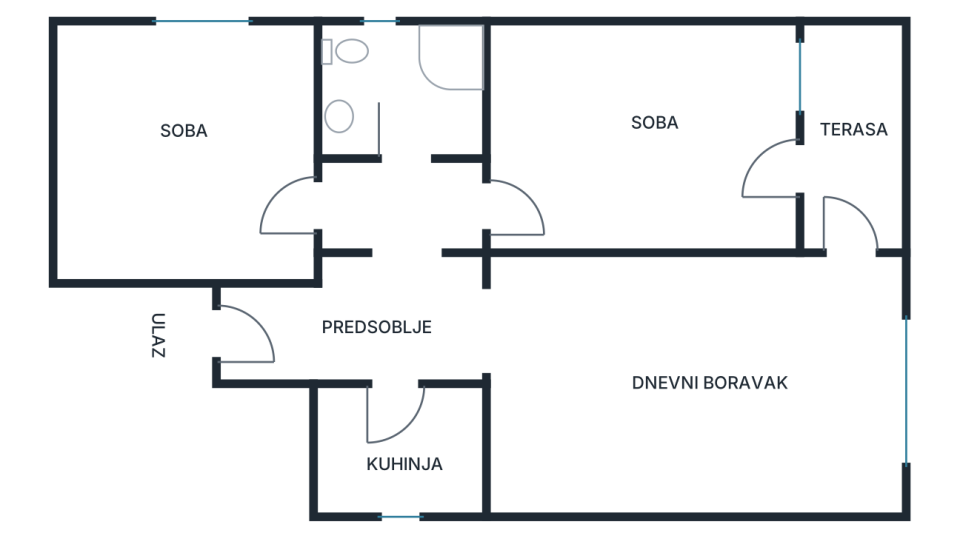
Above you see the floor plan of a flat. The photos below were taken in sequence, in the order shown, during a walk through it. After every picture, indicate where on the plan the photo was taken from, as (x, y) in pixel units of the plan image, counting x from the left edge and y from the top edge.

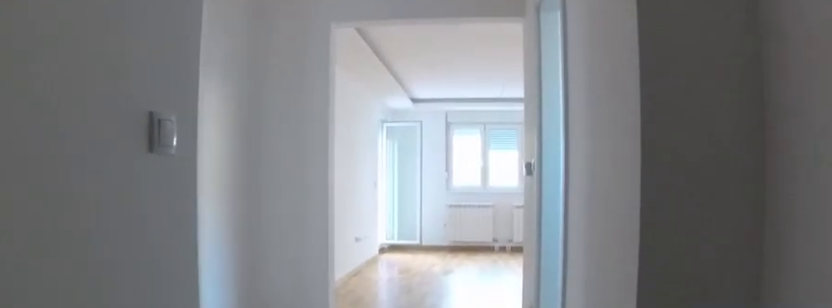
(296, 331)
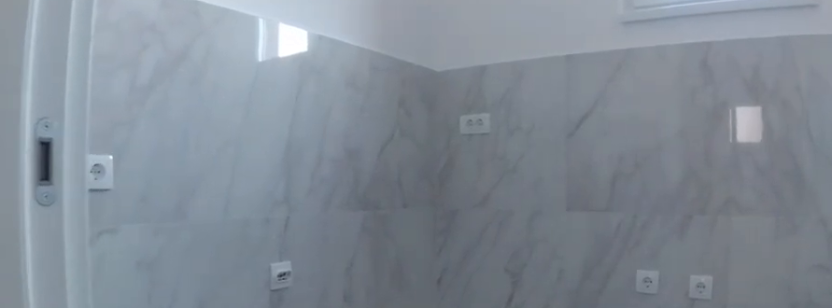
(371, 359)
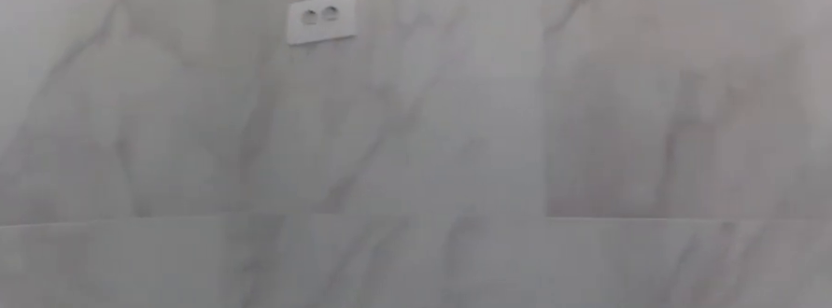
(427, 445)
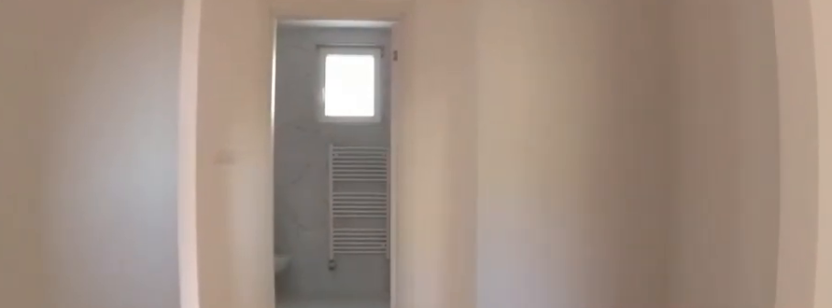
(426, 379)
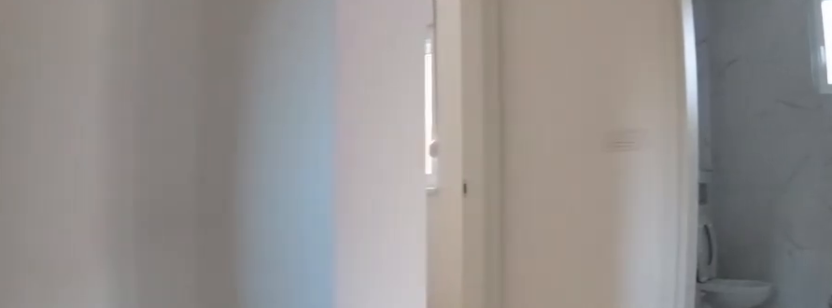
(432, 297)
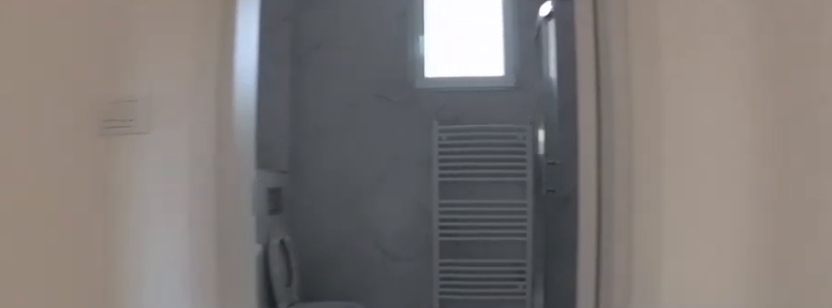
(414, 255)
